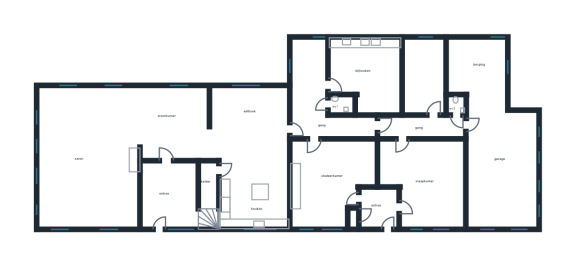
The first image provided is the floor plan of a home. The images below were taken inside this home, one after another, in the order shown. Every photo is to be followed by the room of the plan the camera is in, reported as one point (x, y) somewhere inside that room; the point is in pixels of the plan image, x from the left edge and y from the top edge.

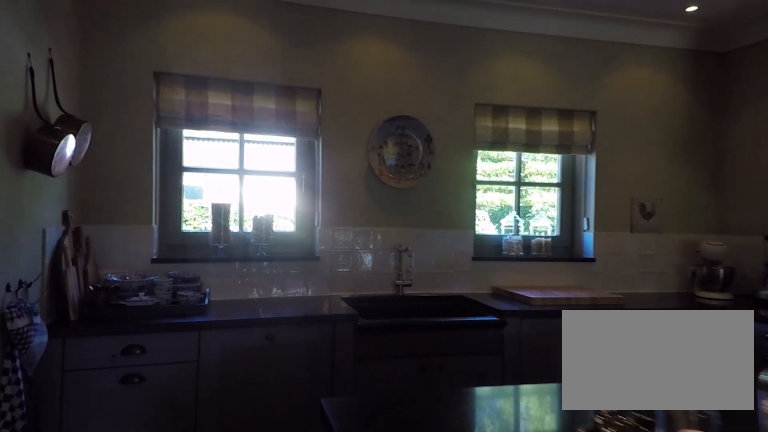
(252, 156)
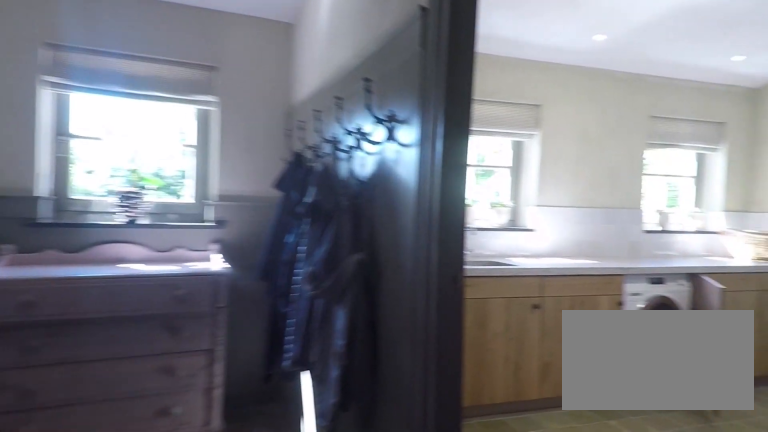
(309, 114)
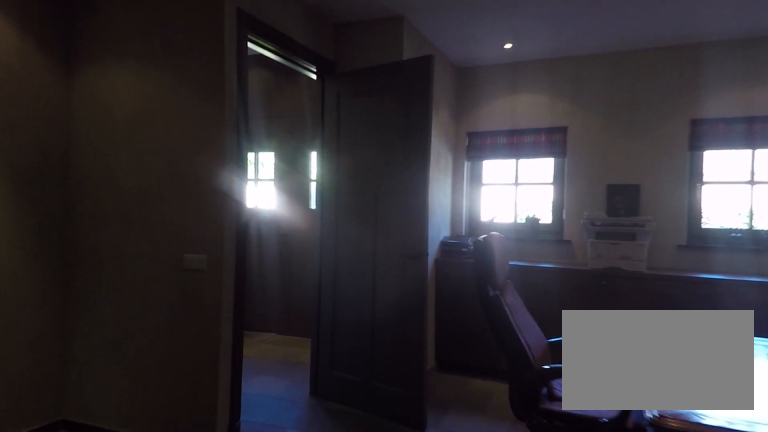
(331, 180)
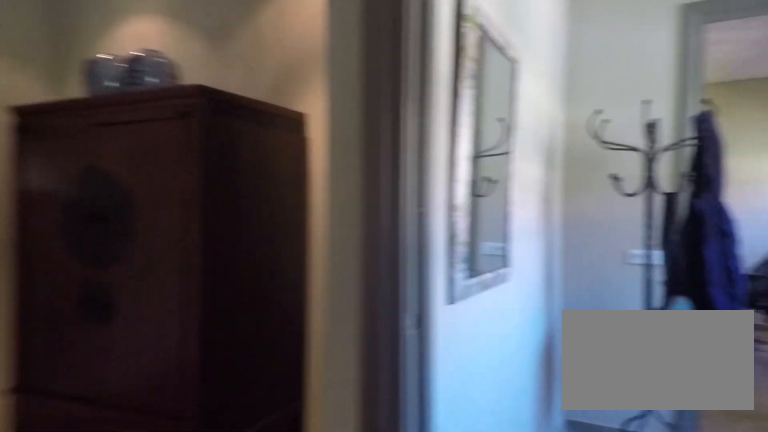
(331, 180)
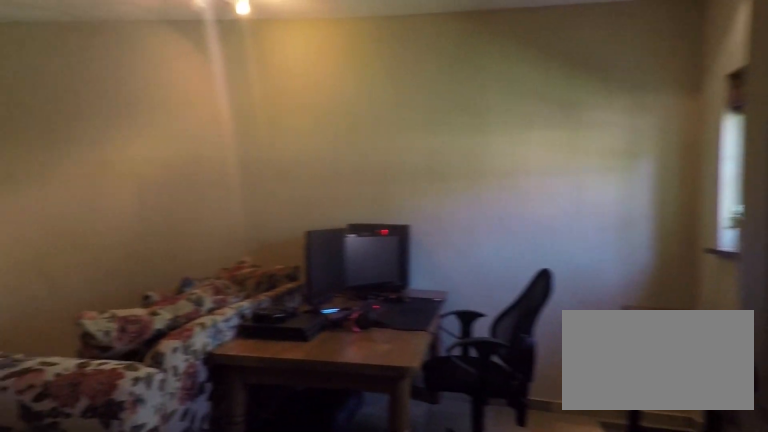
(424, 181)
